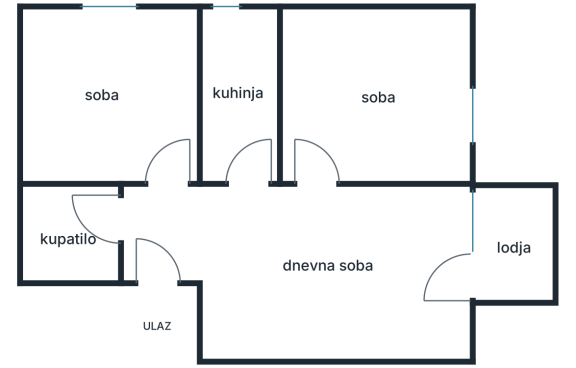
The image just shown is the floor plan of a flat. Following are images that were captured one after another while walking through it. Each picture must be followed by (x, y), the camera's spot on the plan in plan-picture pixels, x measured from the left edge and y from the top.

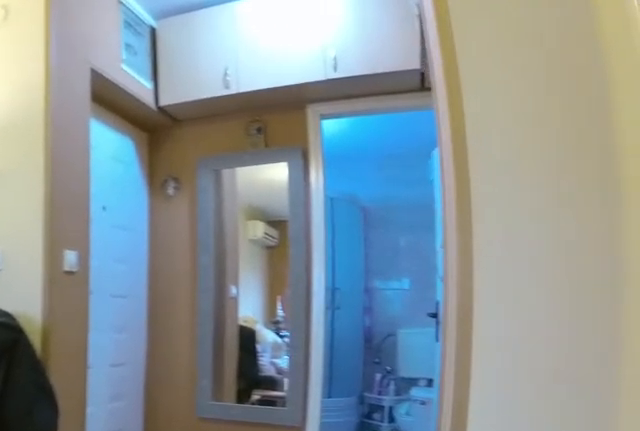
(321, 199)
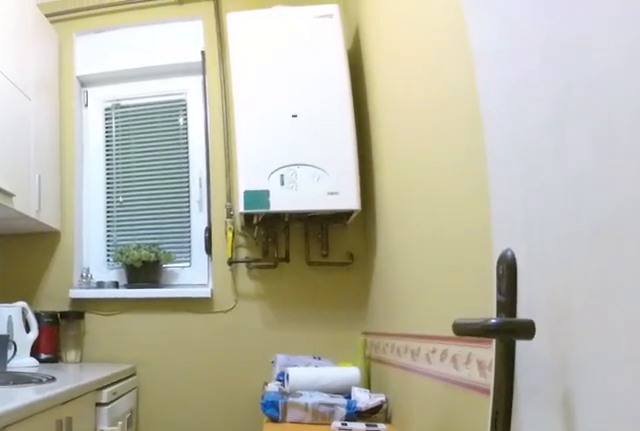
(252, 203)
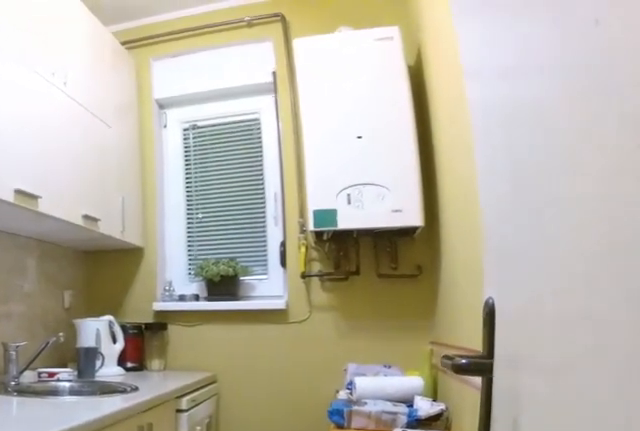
(259, 207)
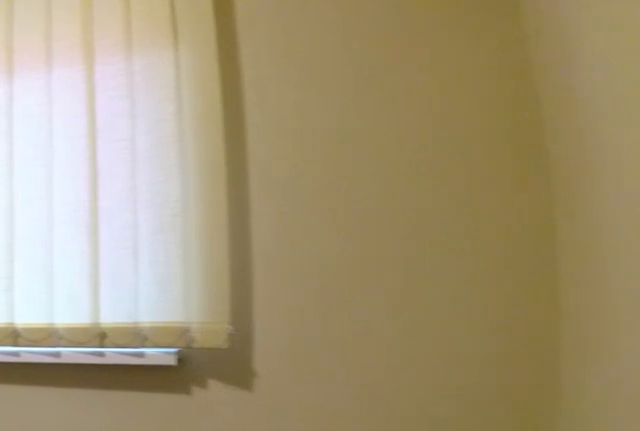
(167, 128)
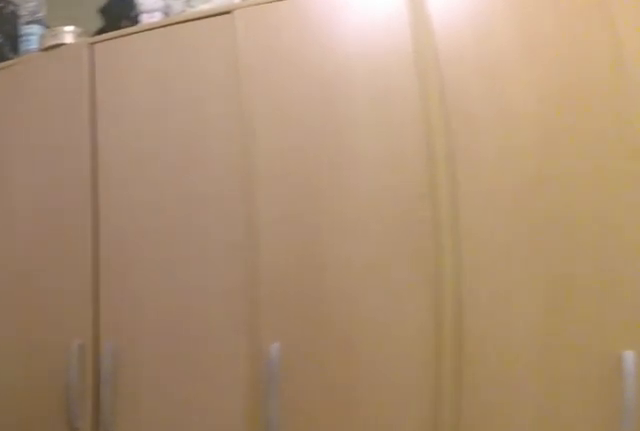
(176, 108)
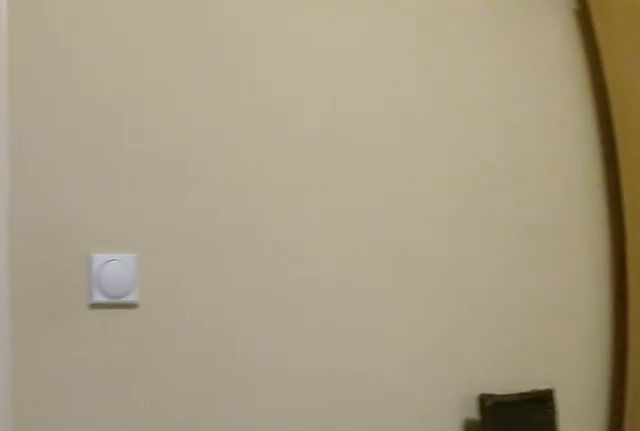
(168, 103)
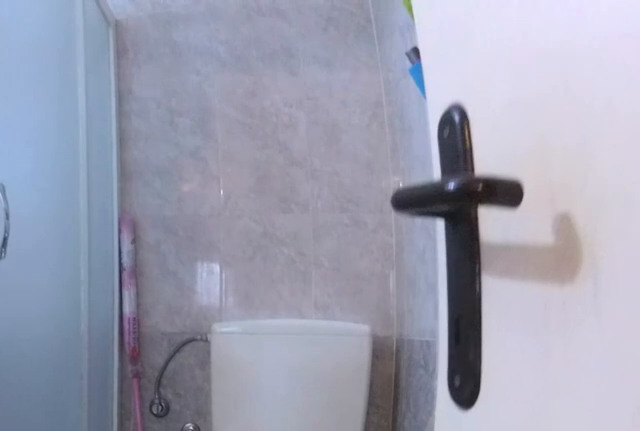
(122, 208)
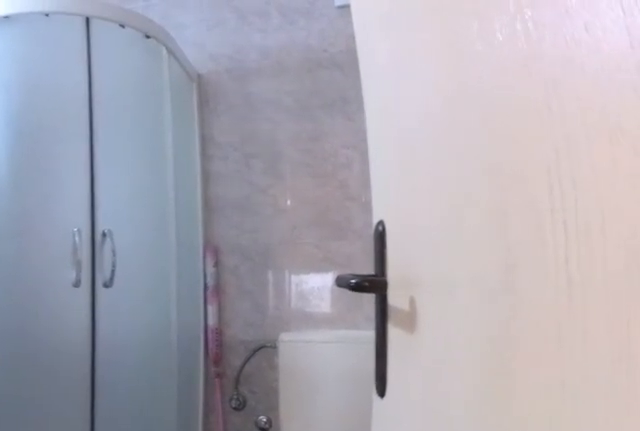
(154, 205)
